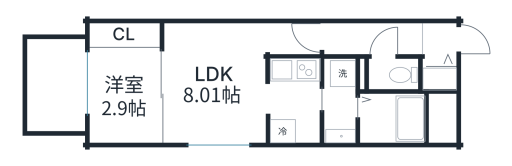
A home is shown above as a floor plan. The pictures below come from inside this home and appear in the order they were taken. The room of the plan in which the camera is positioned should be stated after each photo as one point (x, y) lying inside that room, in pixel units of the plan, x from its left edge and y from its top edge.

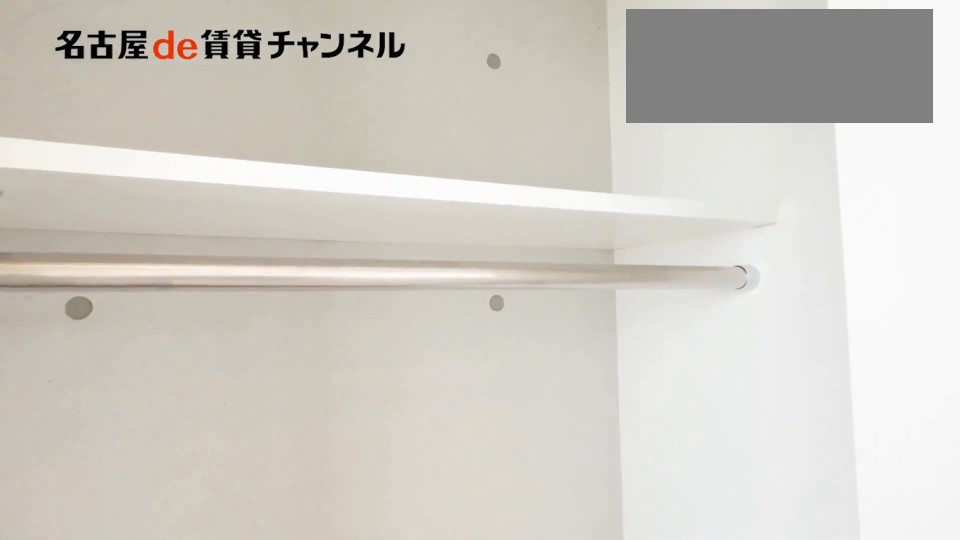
(123, 35)
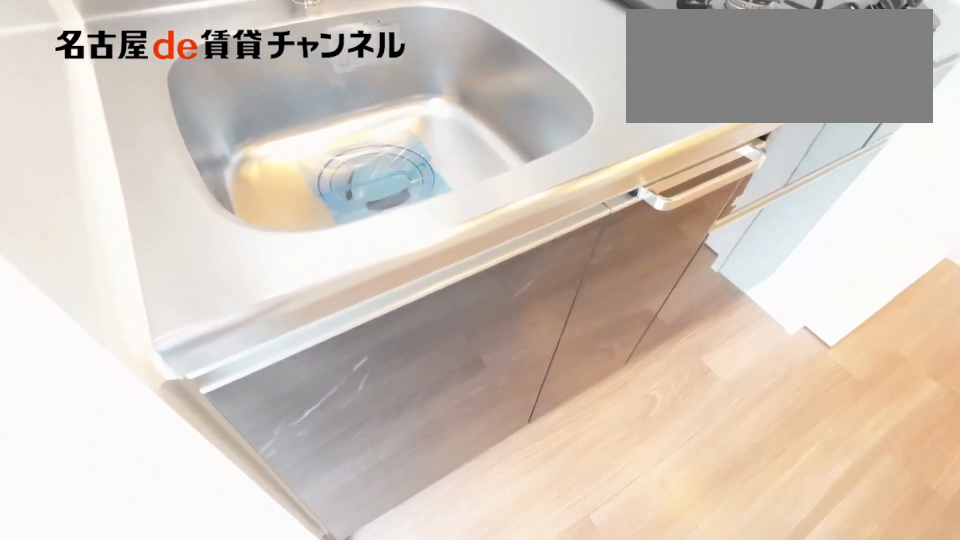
(294, 102)
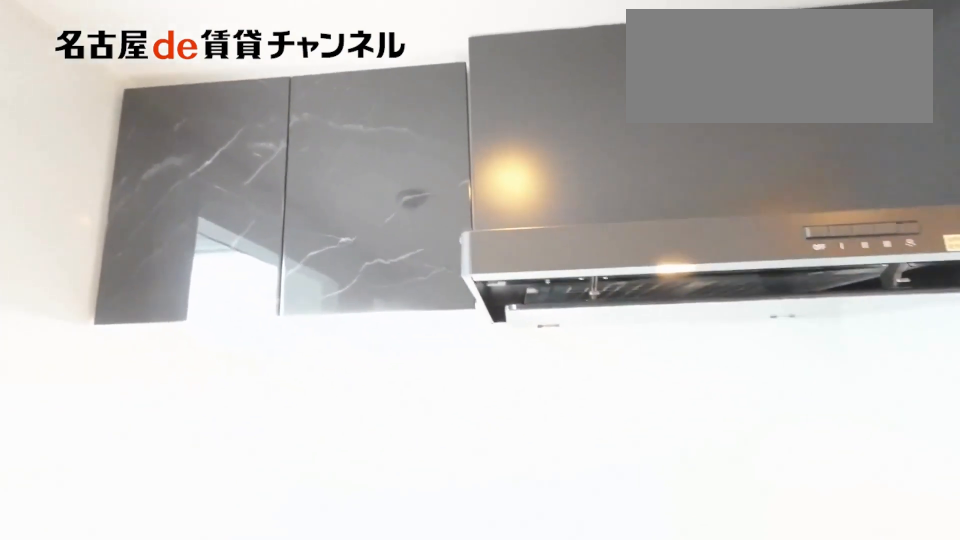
(294, 102)
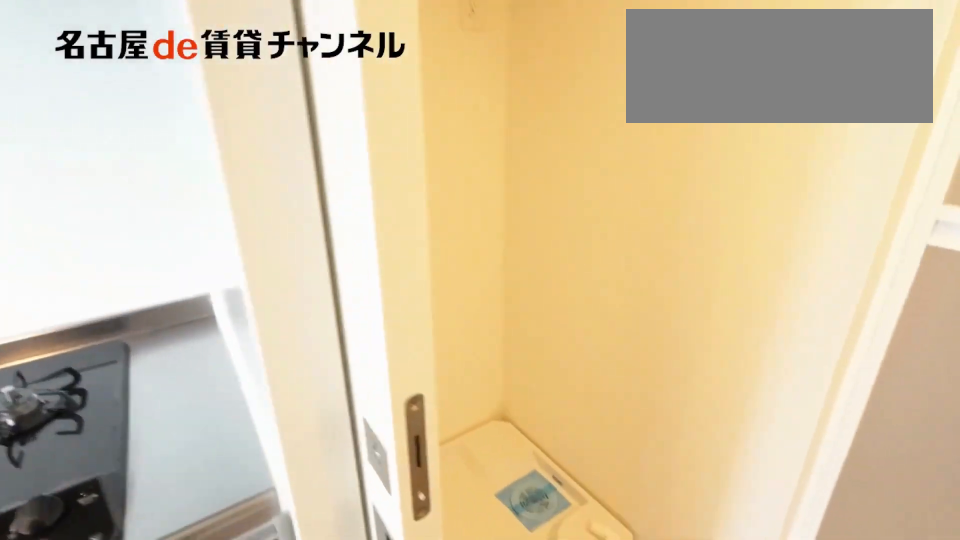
(339, 75)
